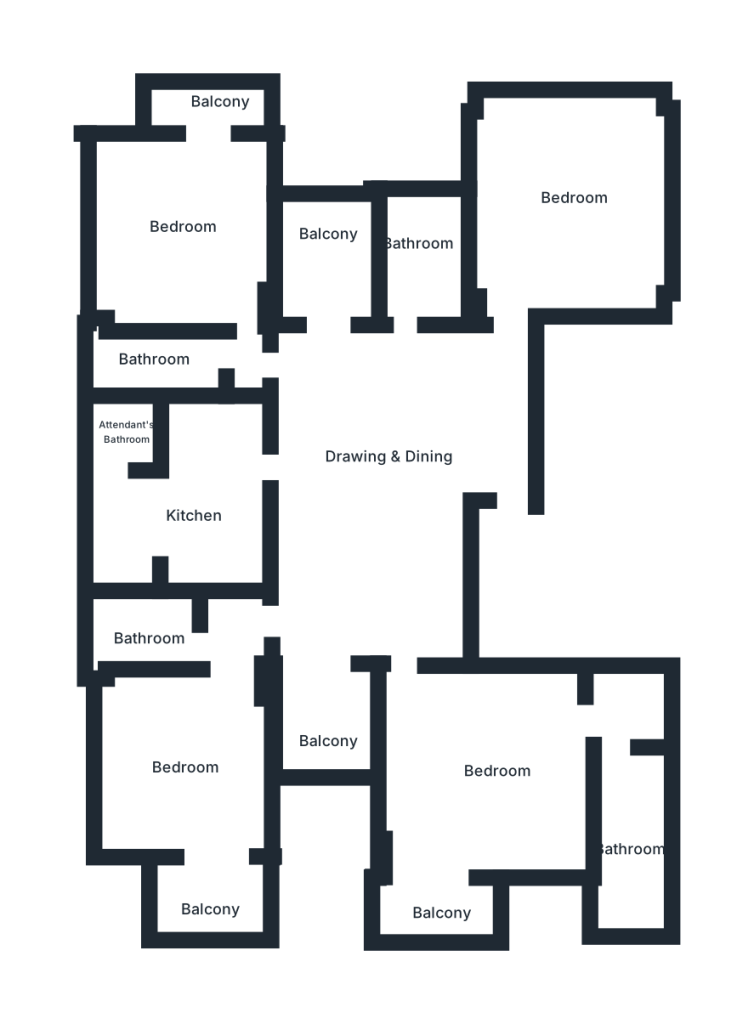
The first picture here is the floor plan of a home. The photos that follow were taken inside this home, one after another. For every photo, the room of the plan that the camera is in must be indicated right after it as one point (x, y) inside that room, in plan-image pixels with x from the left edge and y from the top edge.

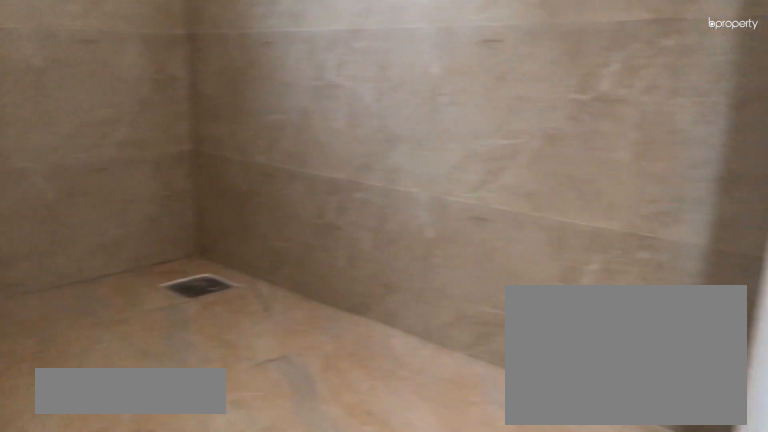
(156, 632)
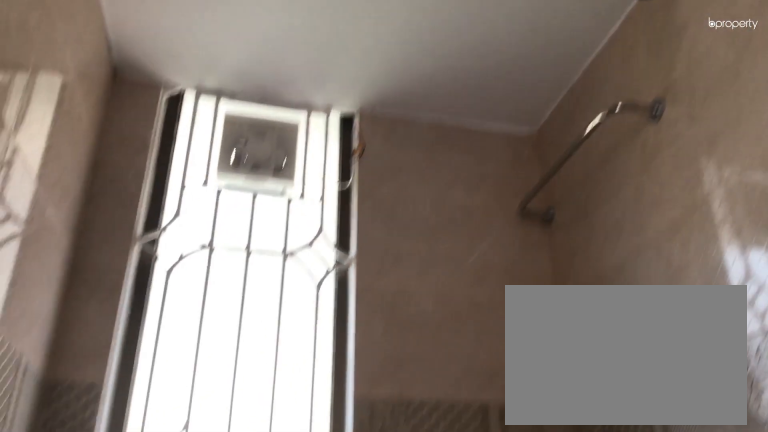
(156, 632)
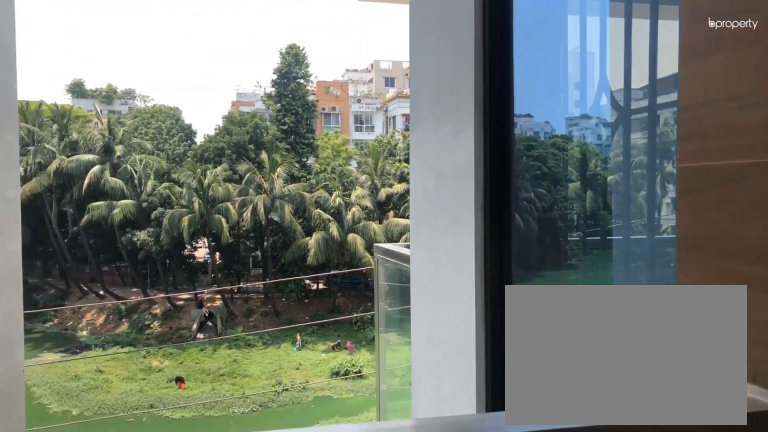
(318, 724)
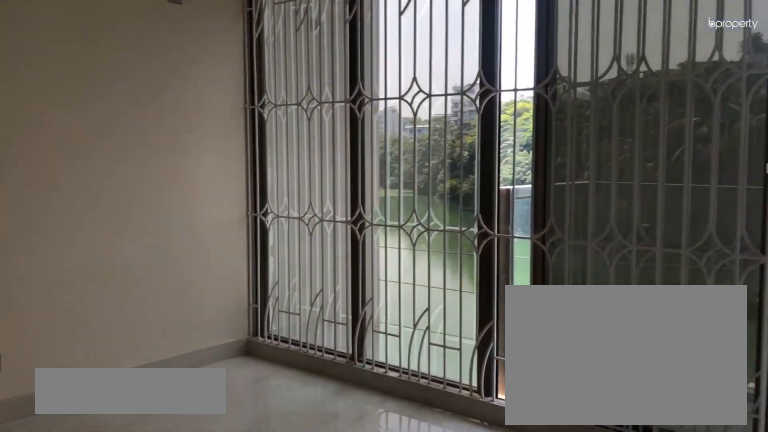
(481, 781)
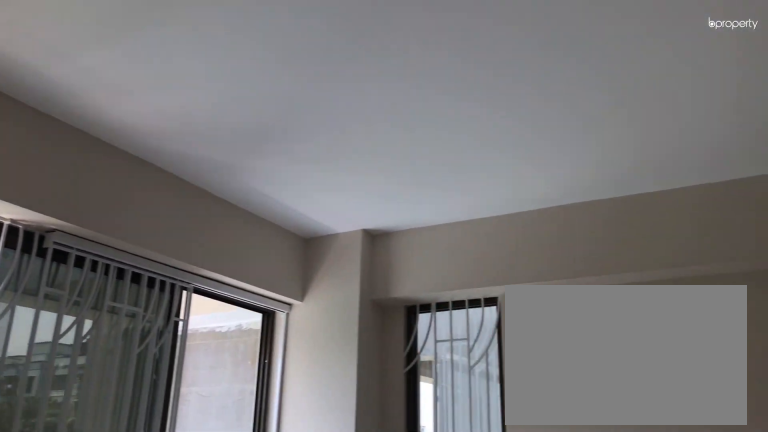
(481, 781)
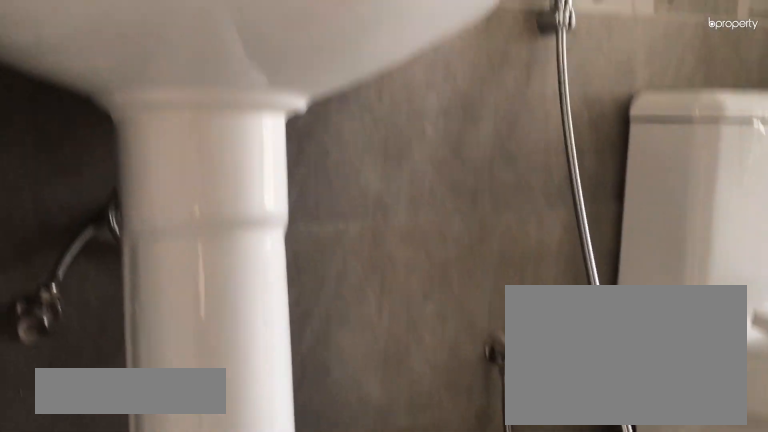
(631, 834)
